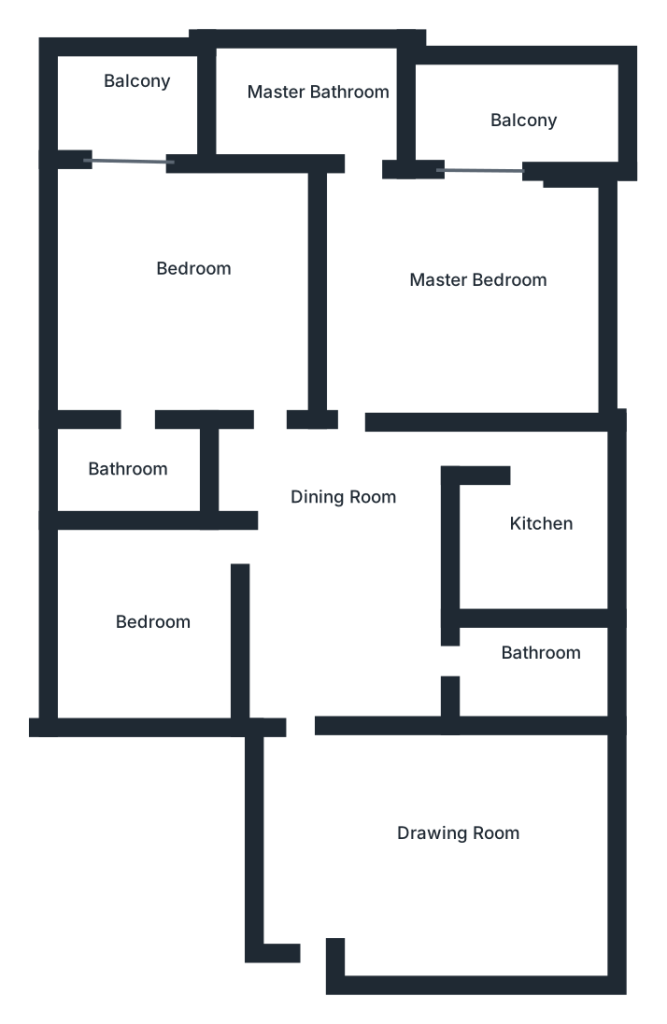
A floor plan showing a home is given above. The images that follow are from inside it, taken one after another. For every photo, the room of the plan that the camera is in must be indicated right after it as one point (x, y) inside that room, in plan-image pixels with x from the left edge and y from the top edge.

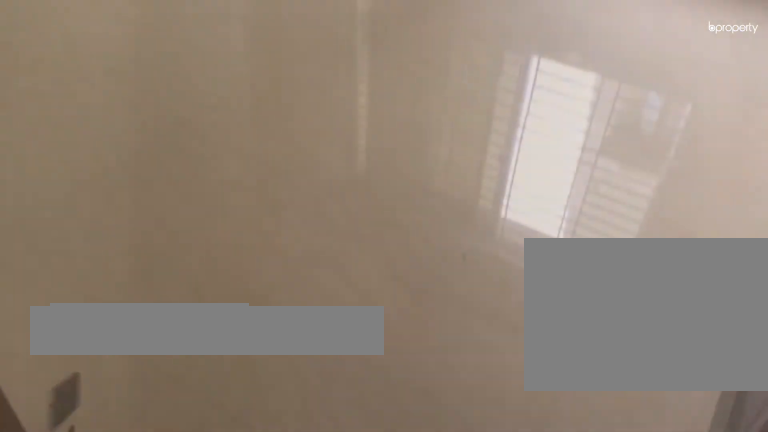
(137, 619)
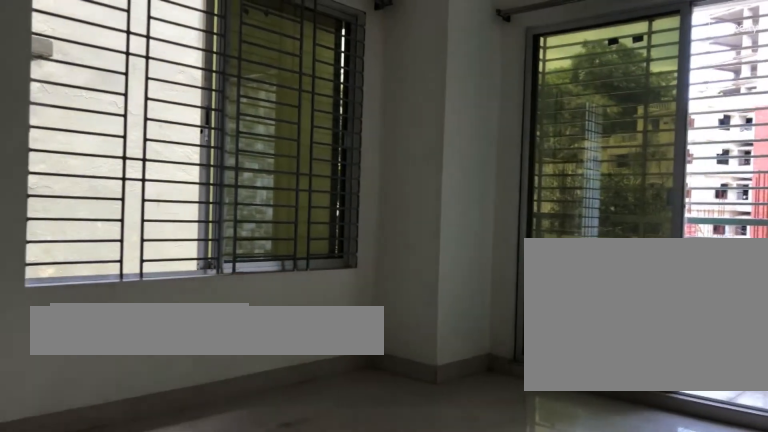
(151, 293)
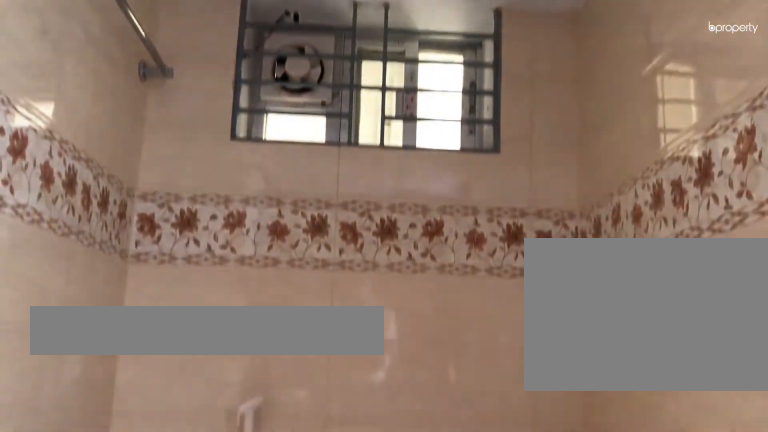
(122, 473)
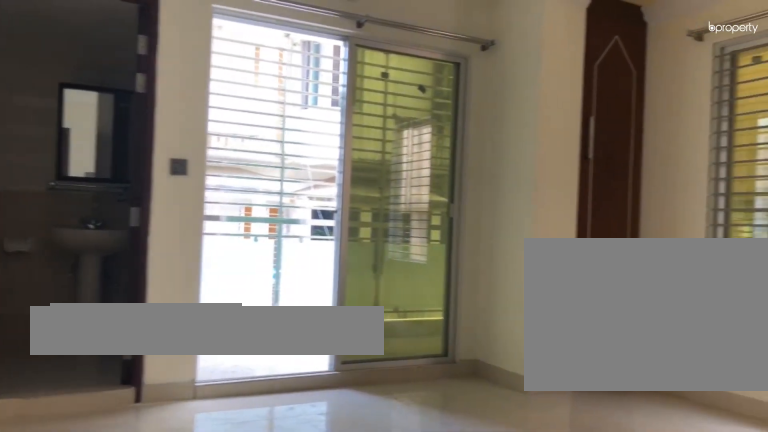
(437, 281)
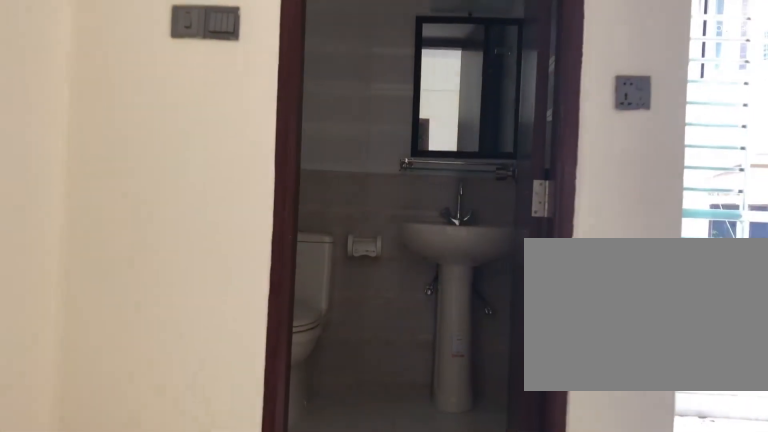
(437, 281)
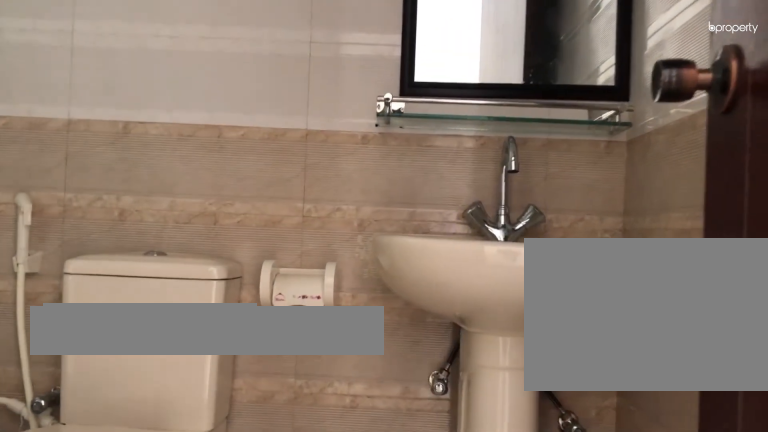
(324, 106)
